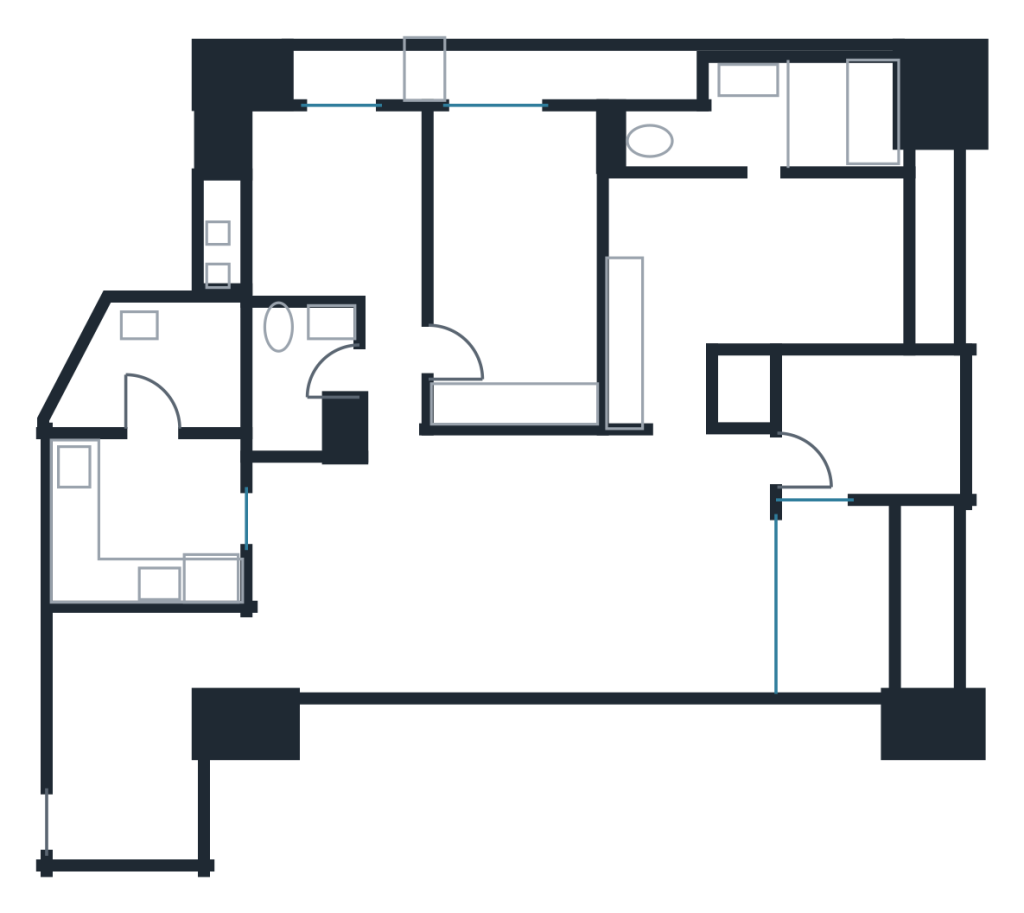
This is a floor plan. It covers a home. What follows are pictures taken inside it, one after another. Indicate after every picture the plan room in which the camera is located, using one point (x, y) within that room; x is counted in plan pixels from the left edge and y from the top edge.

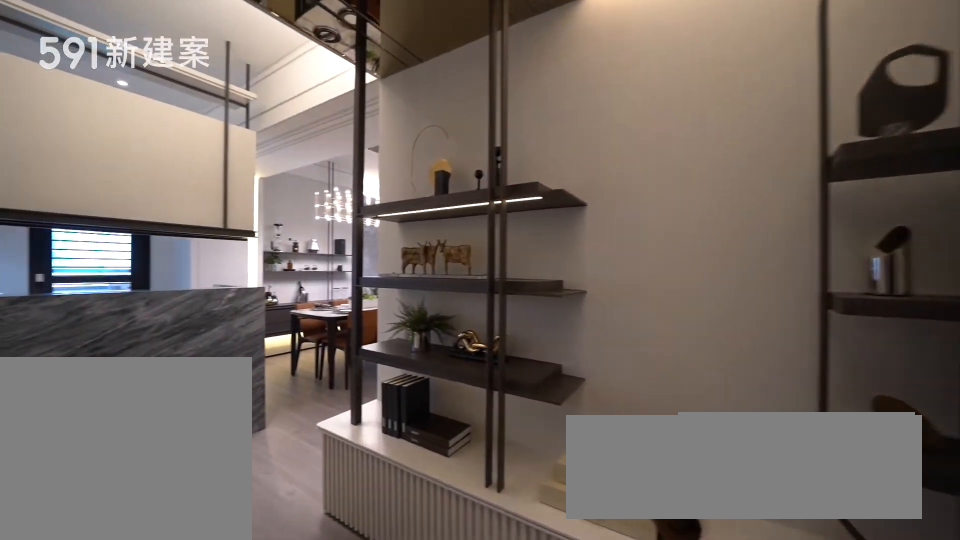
(122, 769)
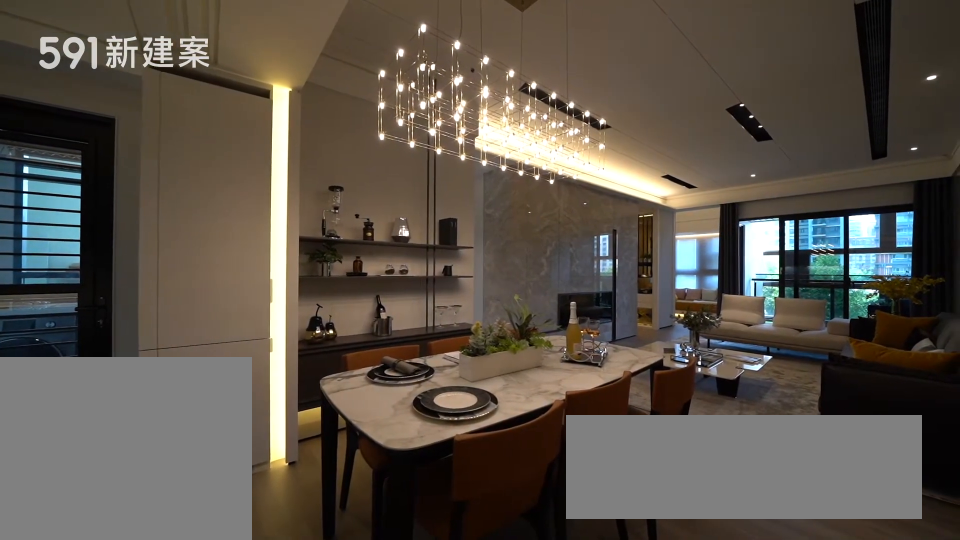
(360, 573)
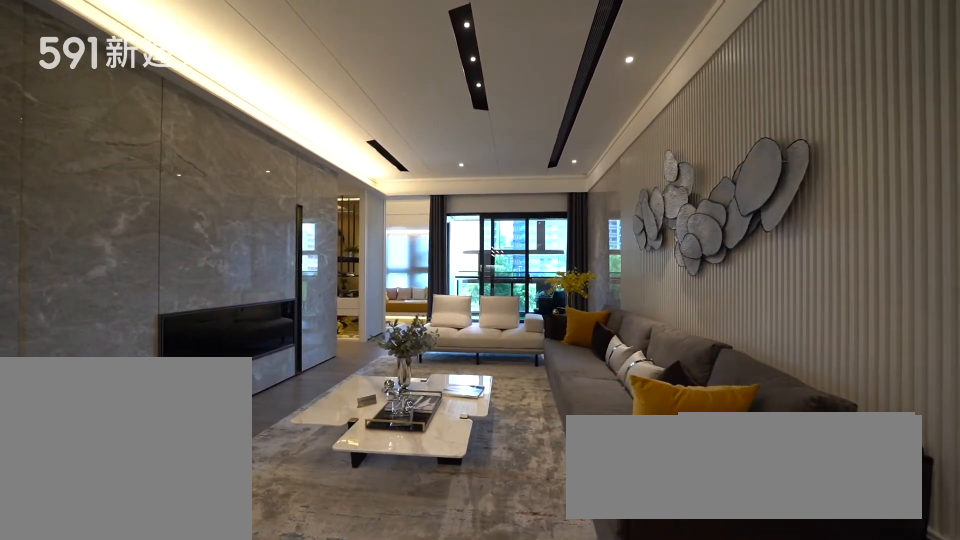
(611, 564)
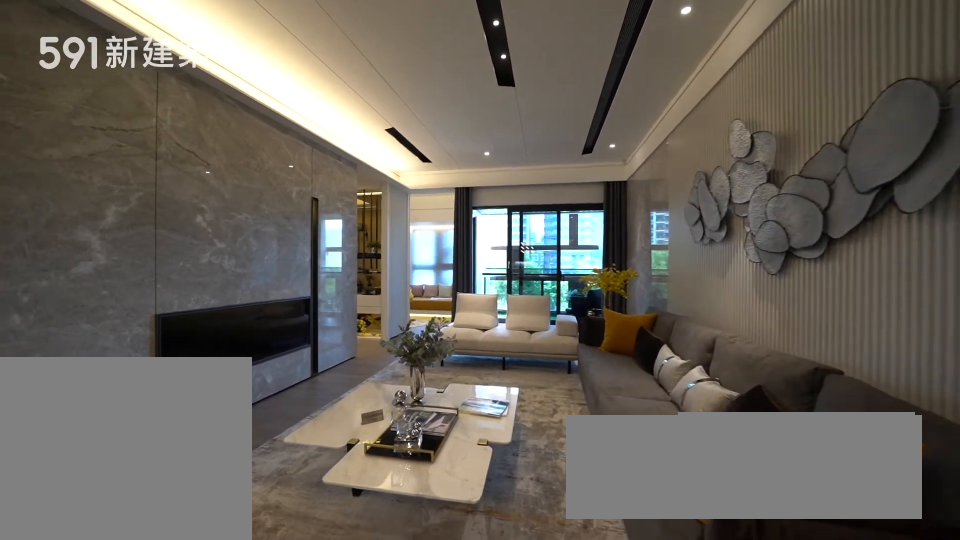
(611, 564)
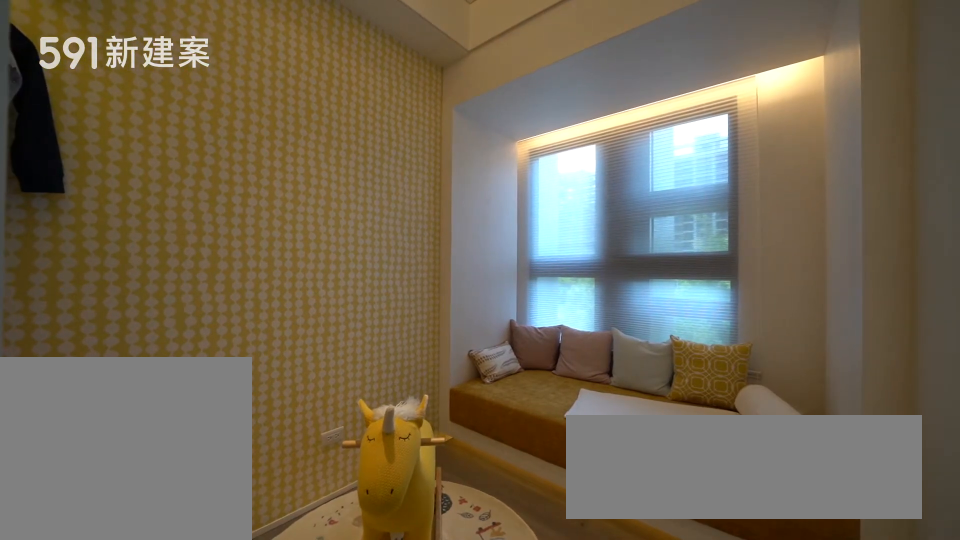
(865, 419)
